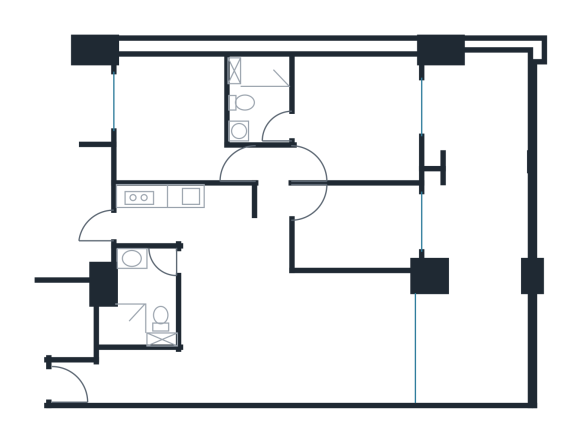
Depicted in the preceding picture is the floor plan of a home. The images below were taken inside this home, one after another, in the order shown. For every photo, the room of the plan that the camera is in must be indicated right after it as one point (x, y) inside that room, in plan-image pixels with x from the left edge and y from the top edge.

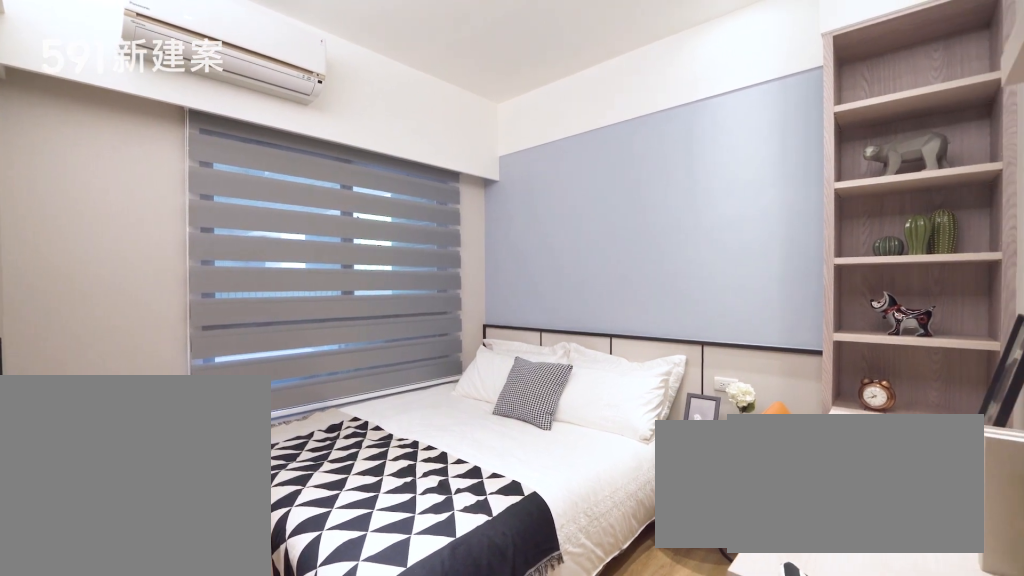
(174, 121)
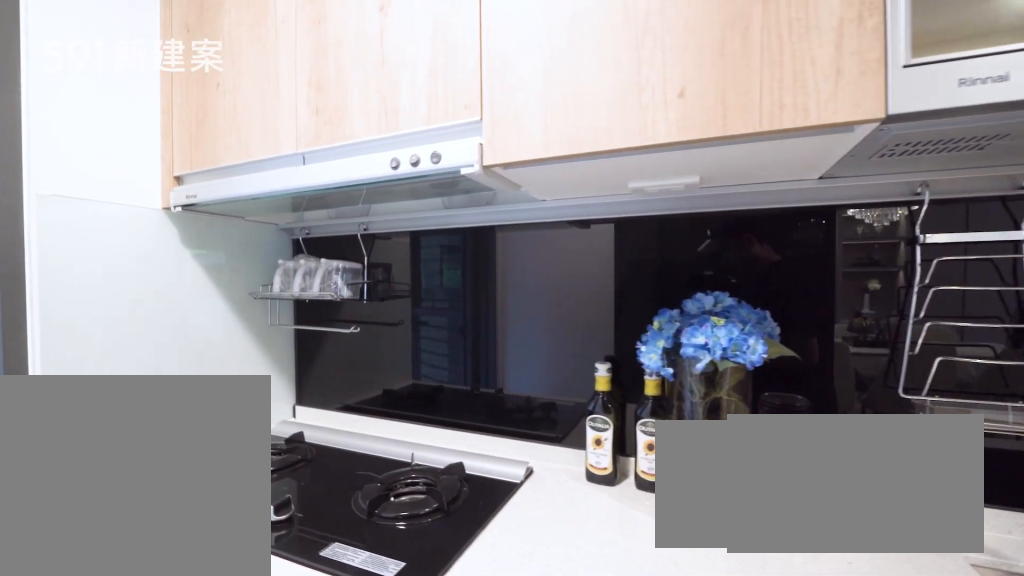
(184, 214)
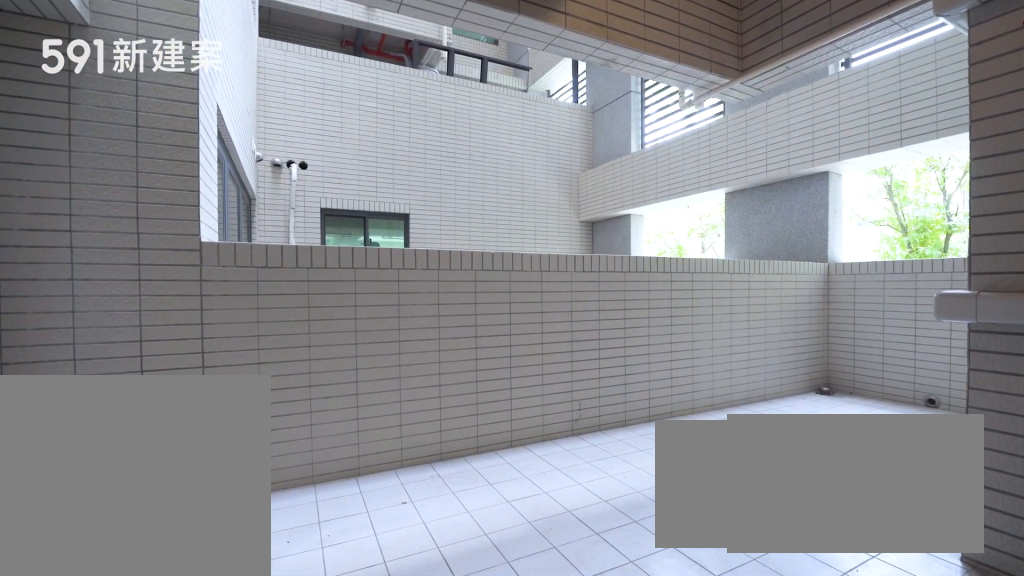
(72, 209)
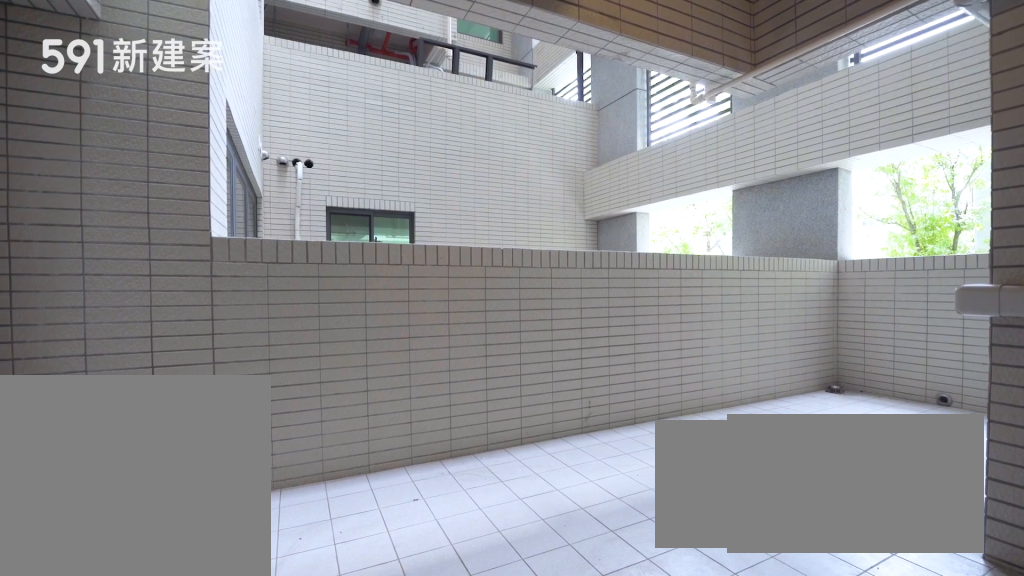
(72, 209)
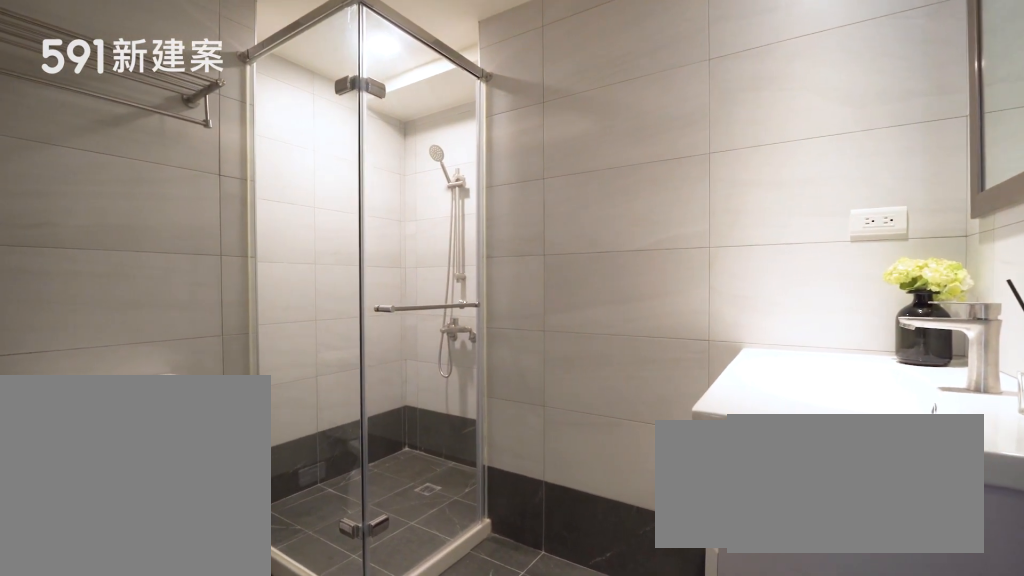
(140, 298)
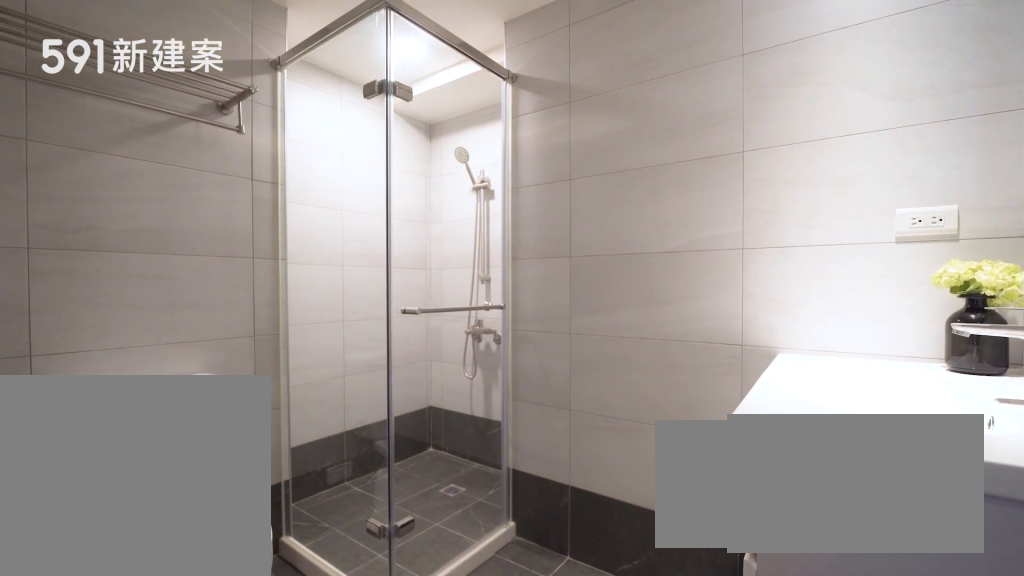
(140, 298)
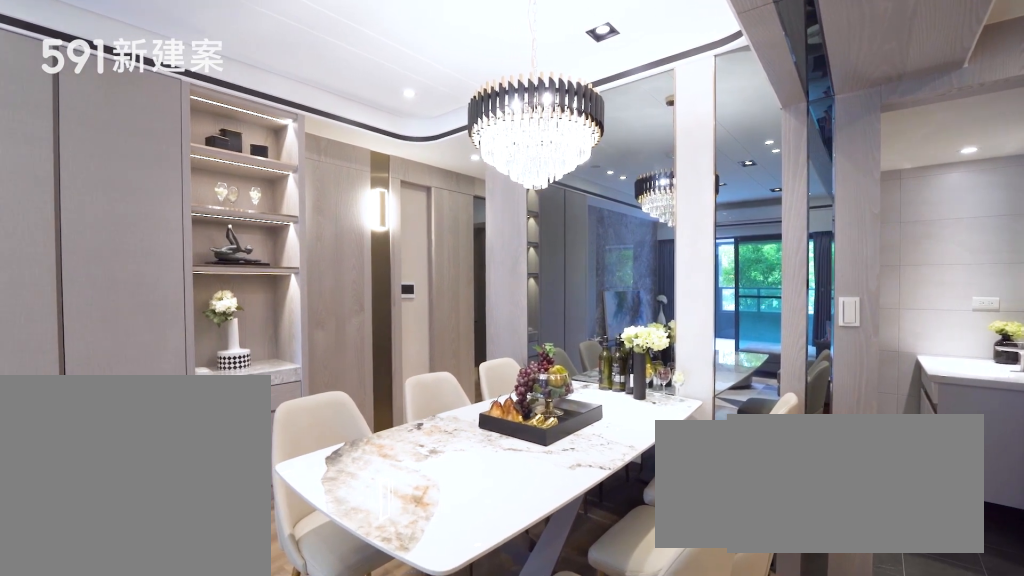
(235, 324)
